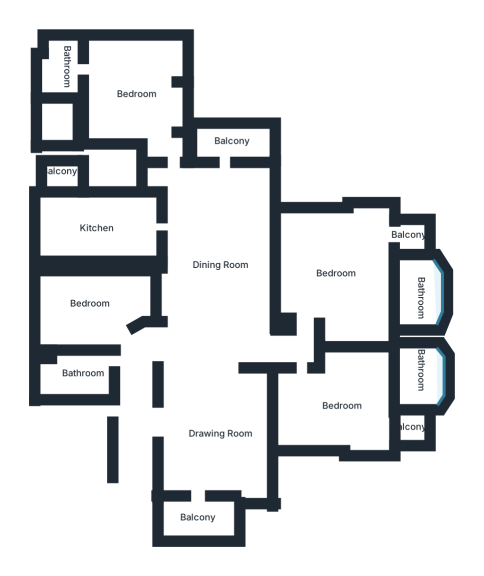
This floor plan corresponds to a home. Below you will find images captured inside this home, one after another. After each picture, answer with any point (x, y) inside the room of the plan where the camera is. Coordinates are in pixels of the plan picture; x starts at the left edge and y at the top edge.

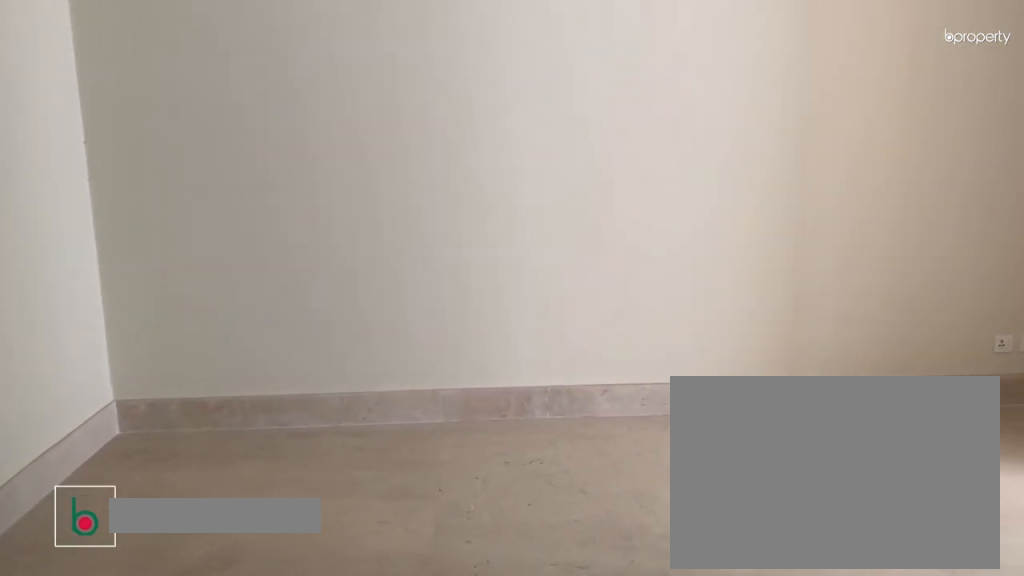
(217, 435)
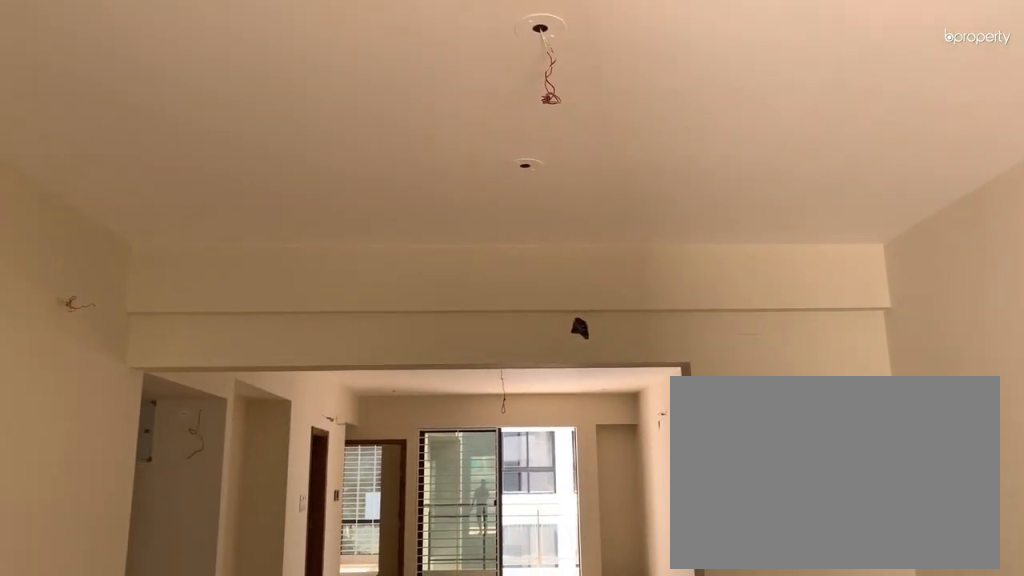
(217, 435)
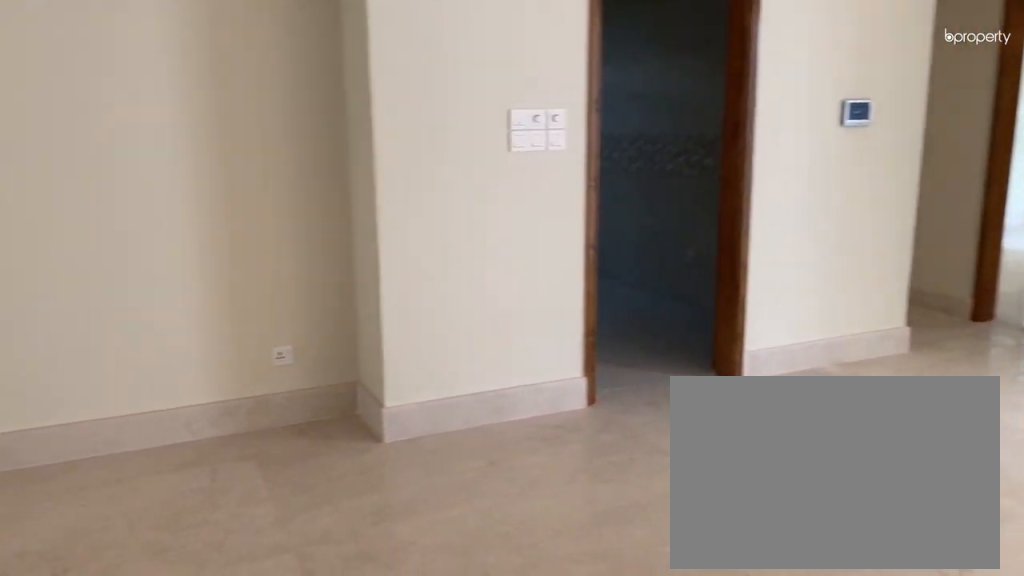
(218, 265)
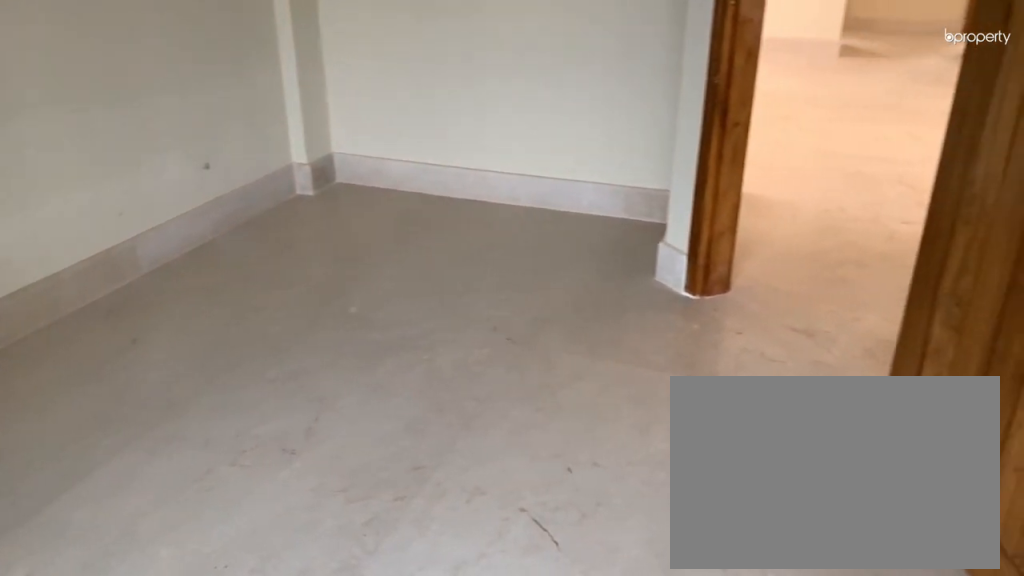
(90, 303)
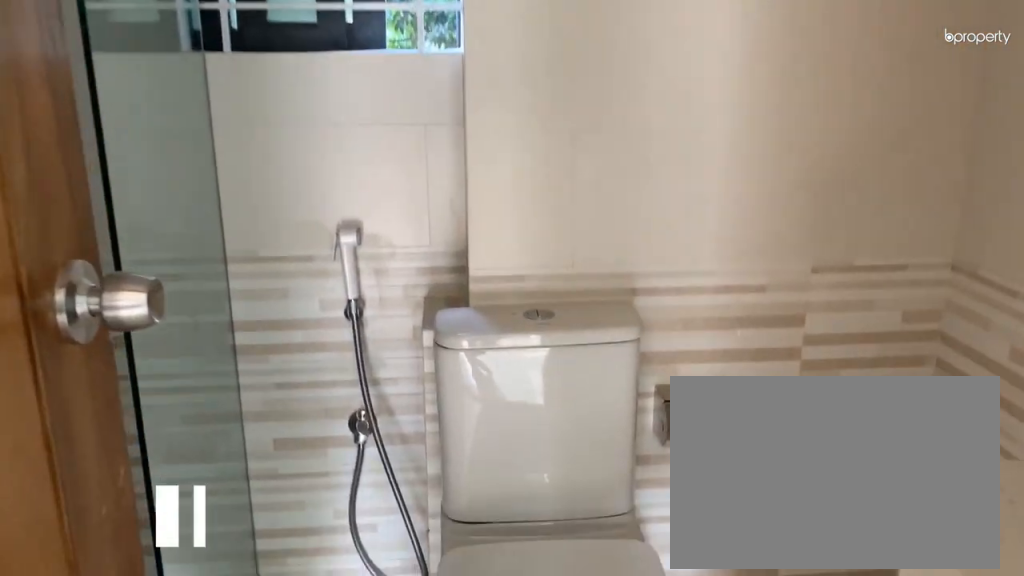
(65, 64)
